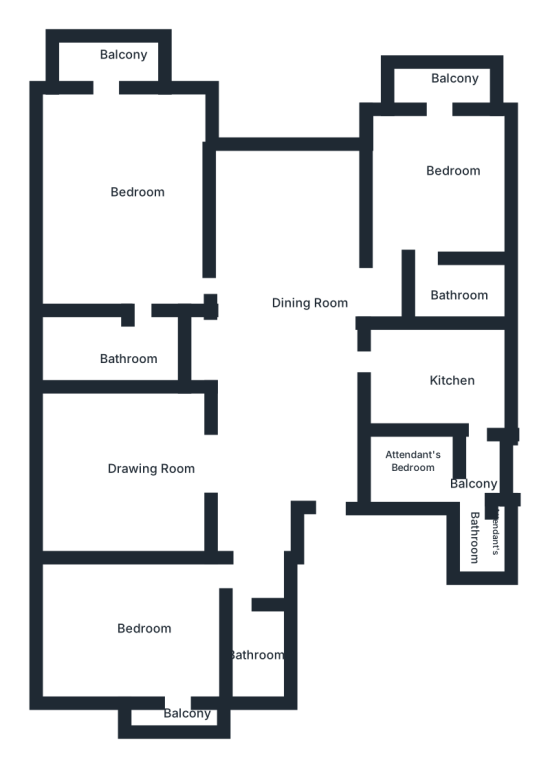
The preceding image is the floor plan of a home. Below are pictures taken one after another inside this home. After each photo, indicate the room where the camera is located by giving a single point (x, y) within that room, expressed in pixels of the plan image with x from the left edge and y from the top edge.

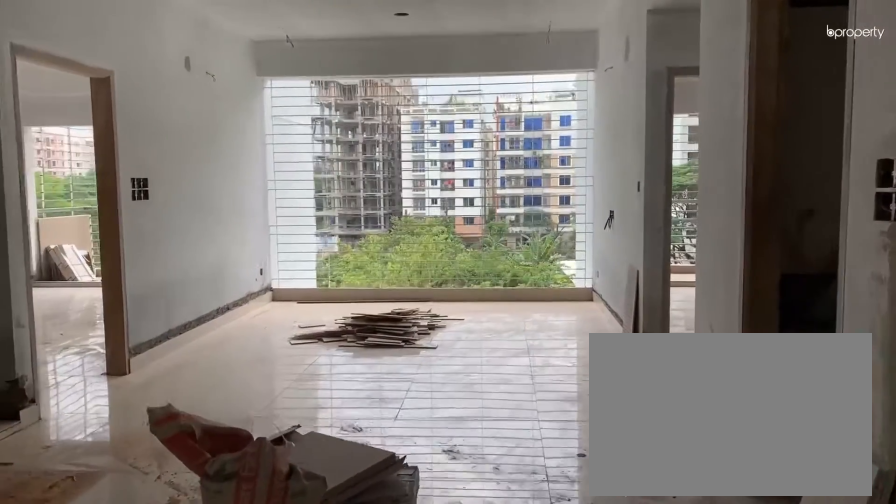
(295, 327)
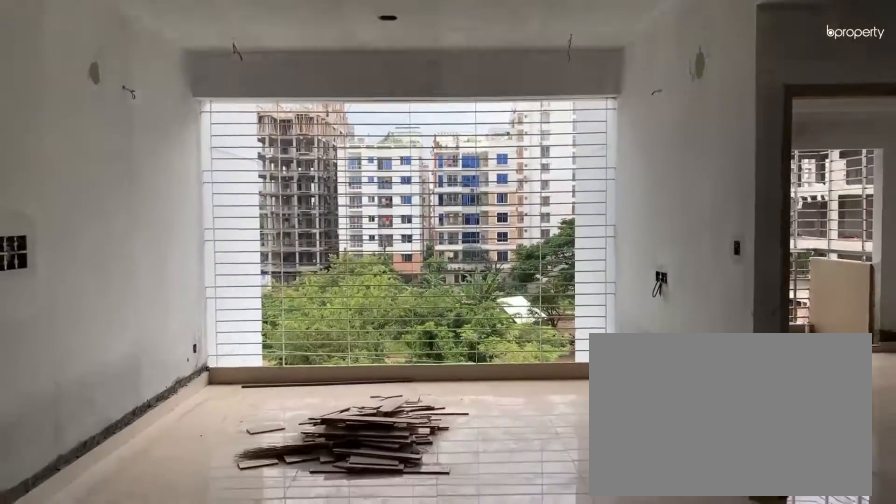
(294, 337)
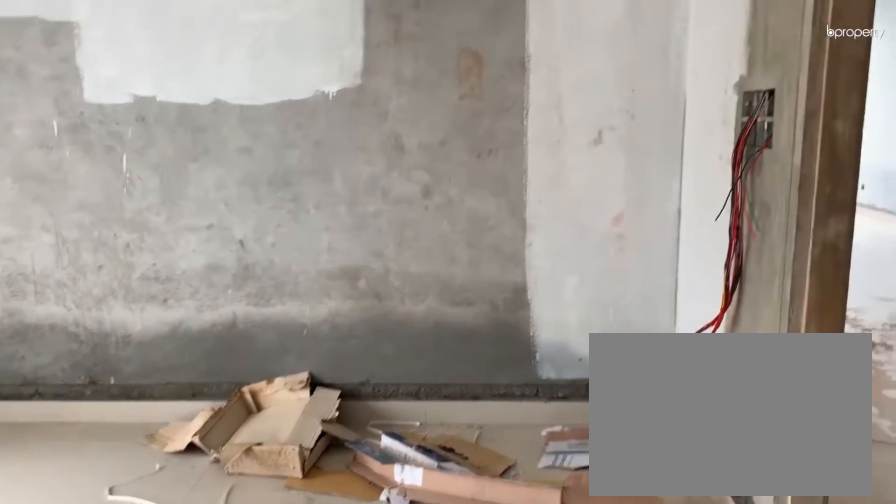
(121, 466)
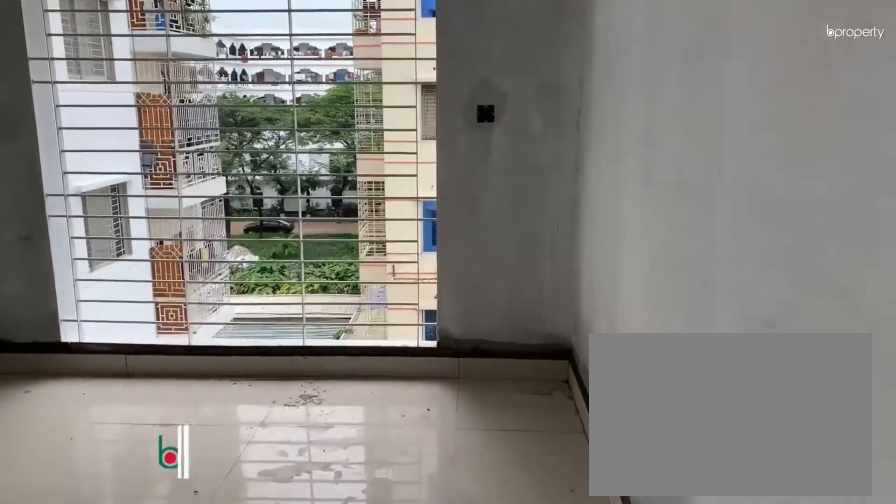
(152, 619)
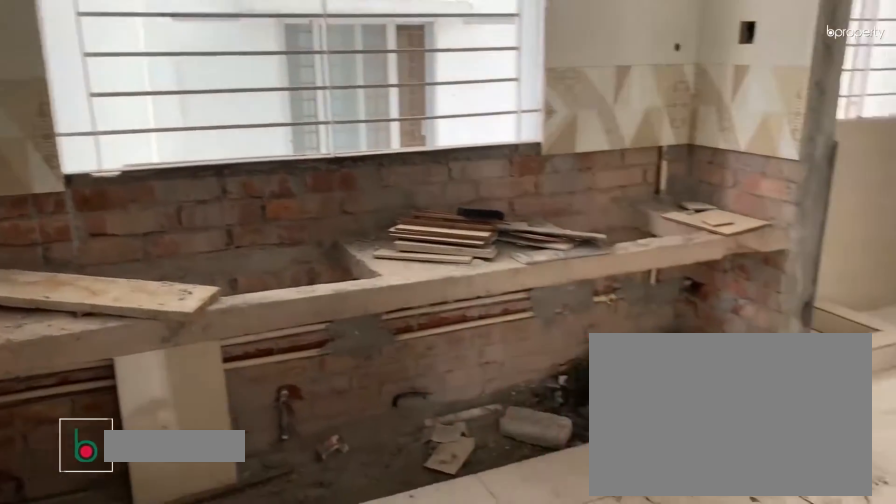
(442, 367)
